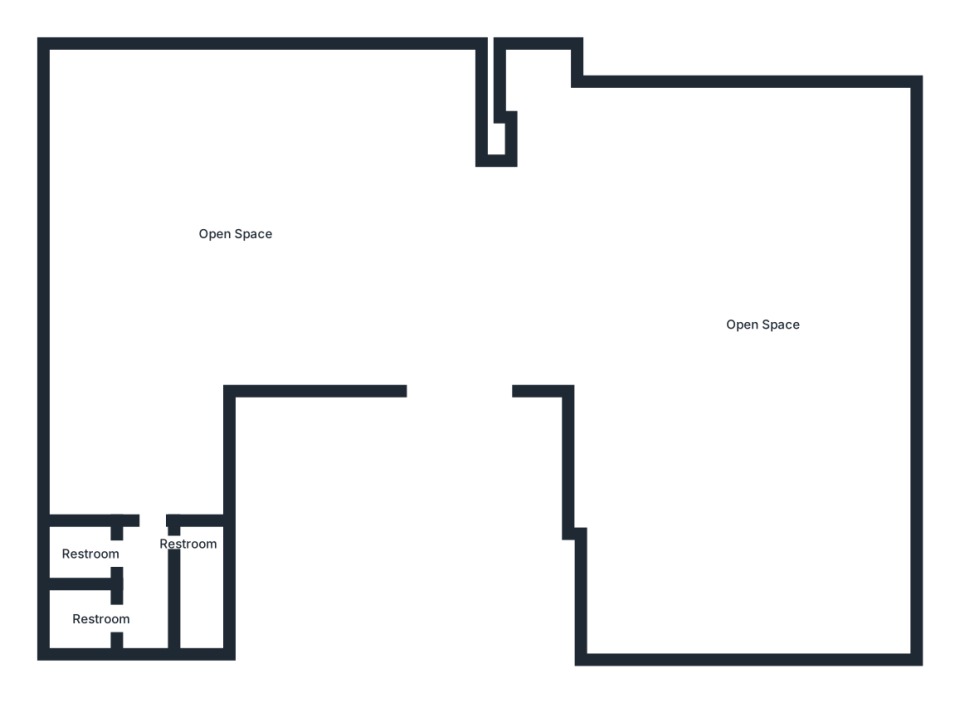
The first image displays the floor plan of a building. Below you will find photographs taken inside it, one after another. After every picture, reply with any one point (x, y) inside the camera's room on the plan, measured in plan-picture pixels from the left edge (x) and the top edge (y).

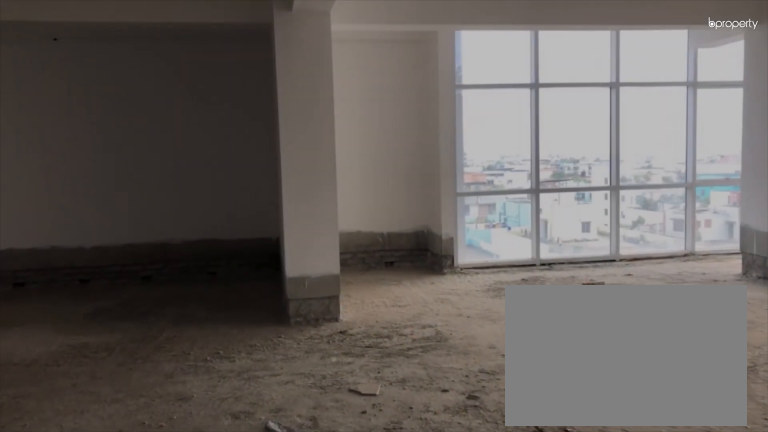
(454, 384)
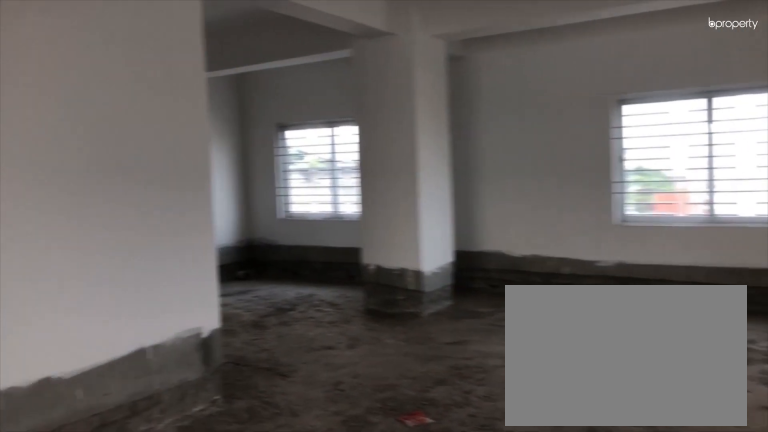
(225, 251)
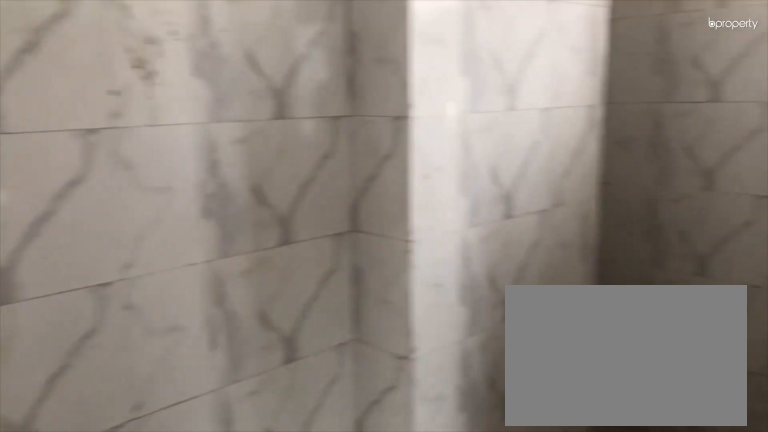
(147, 541)
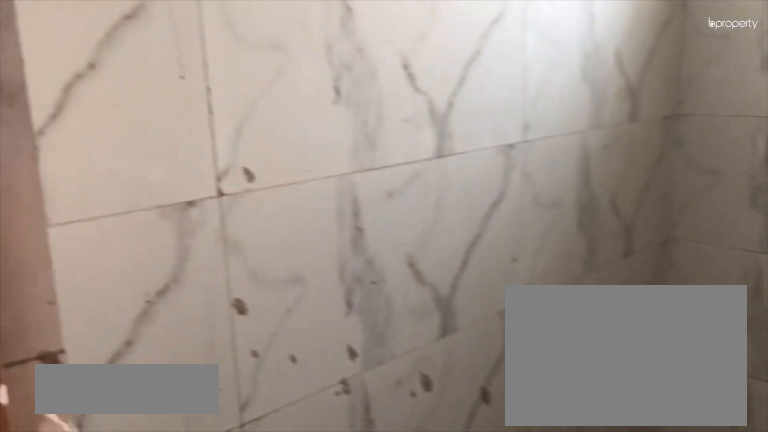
(90, 617)
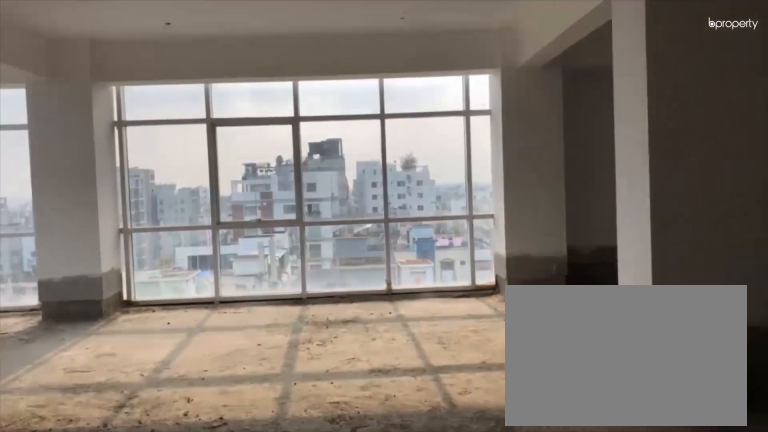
(707, 288)
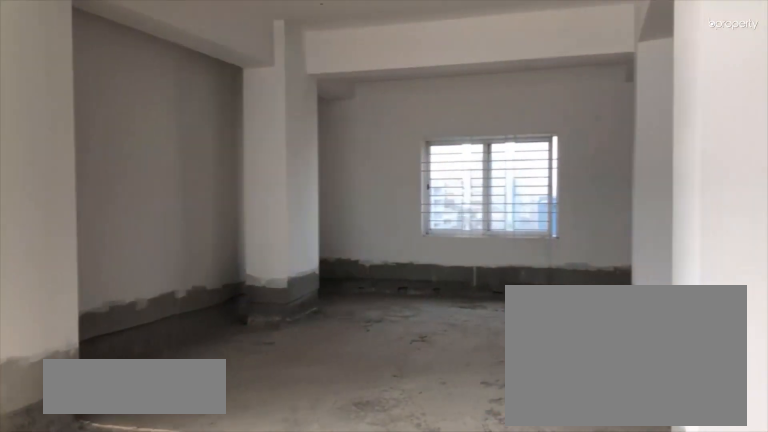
(707, 288)
